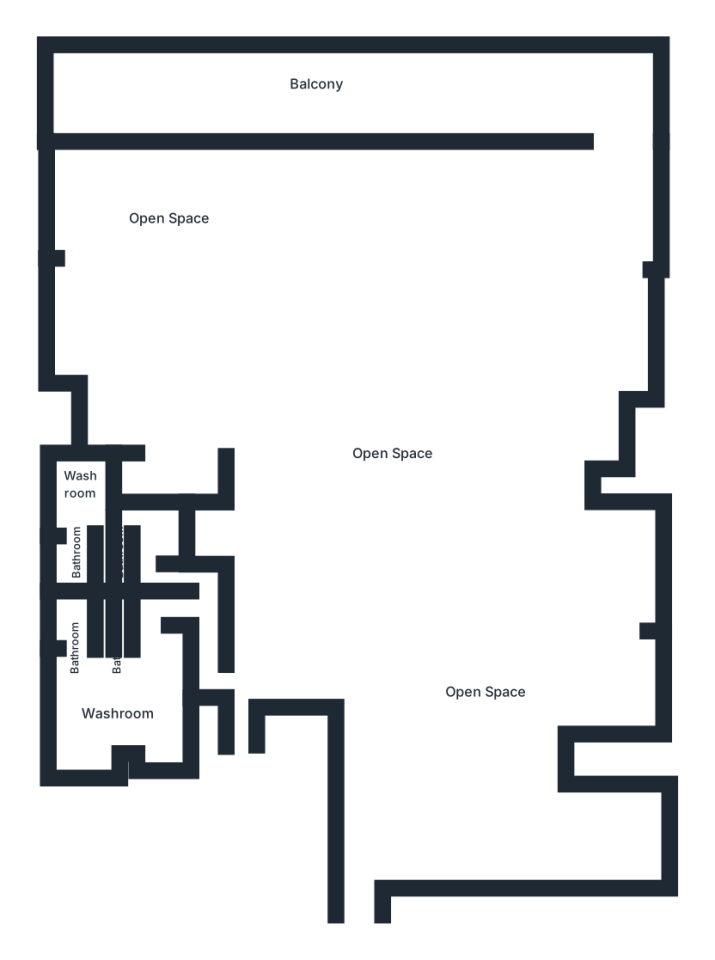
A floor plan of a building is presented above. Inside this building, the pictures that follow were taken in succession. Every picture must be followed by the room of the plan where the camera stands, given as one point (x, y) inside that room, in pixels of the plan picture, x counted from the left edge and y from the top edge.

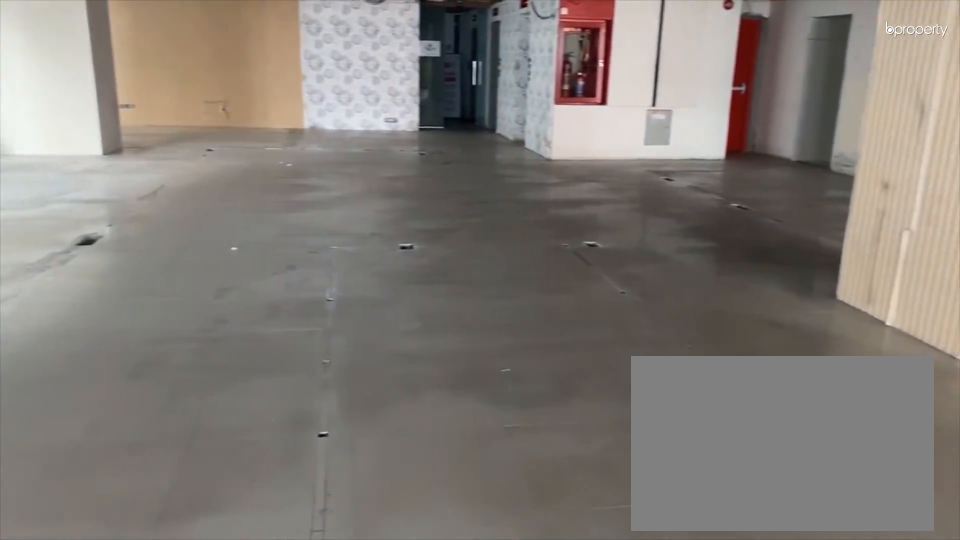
(354, 381)
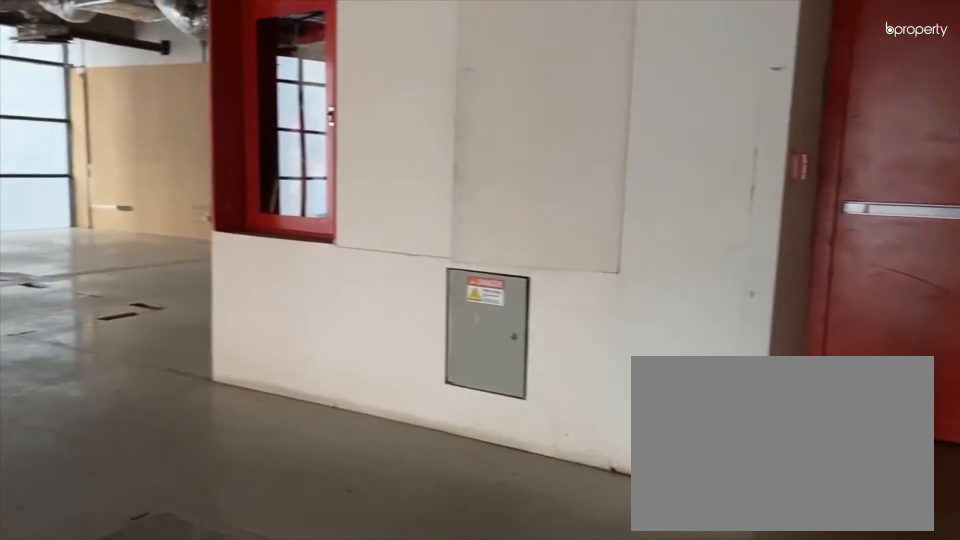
(296, 641)
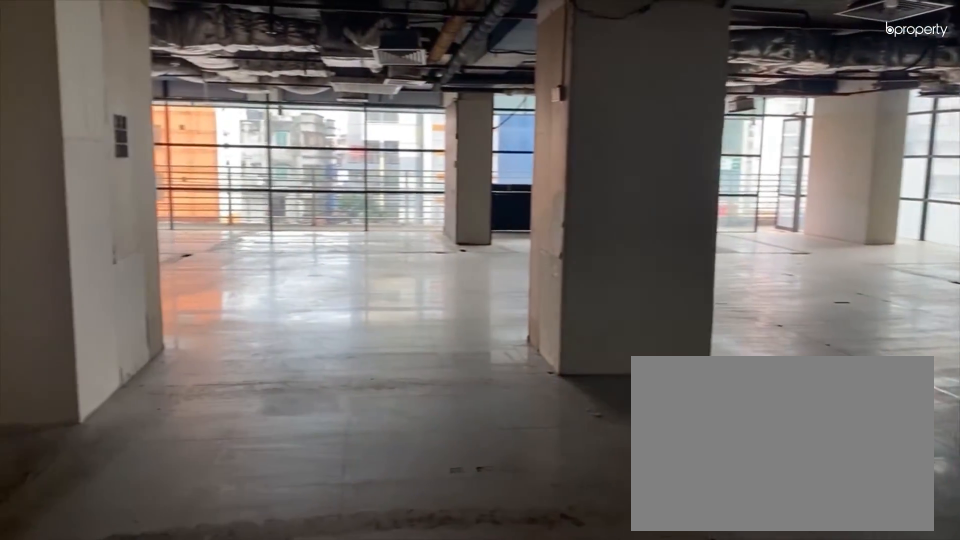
(296, 641)
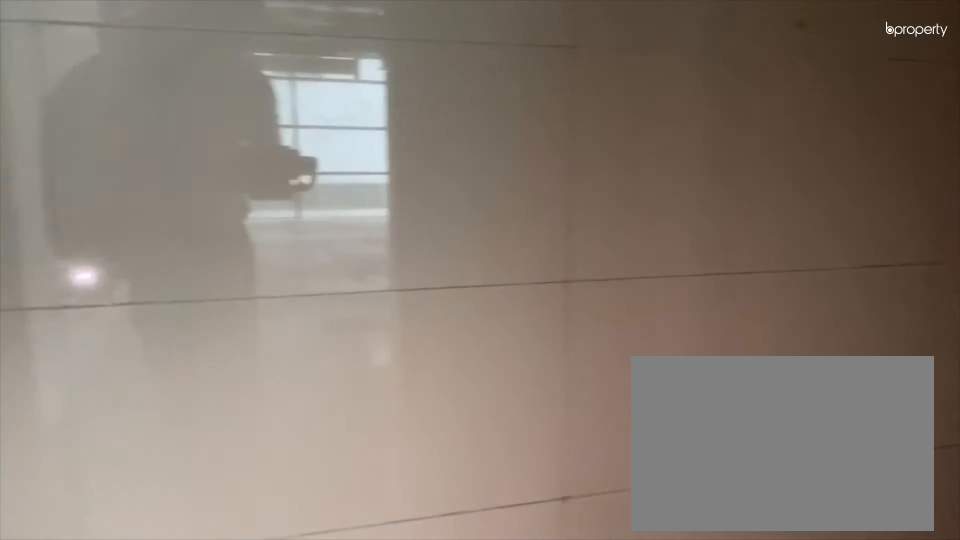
(204, 641)
